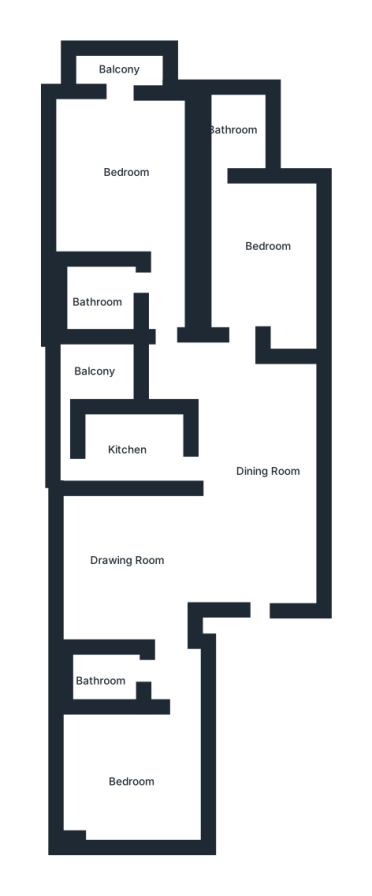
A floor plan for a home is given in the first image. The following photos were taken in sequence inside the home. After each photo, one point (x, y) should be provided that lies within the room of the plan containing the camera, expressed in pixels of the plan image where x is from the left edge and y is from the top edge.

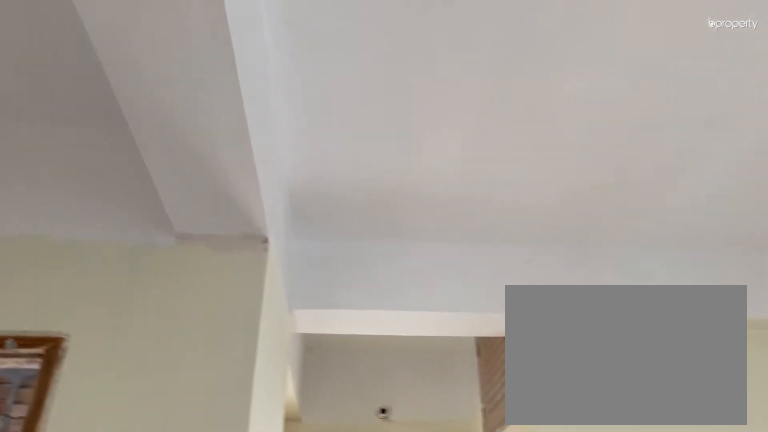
(119, 553)
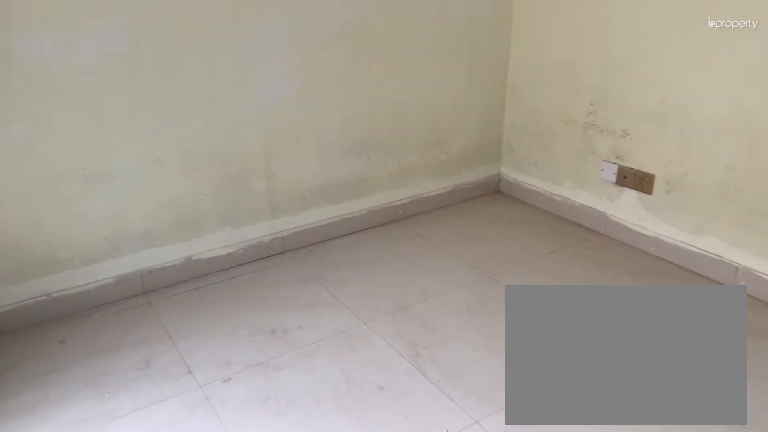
(130, 778)
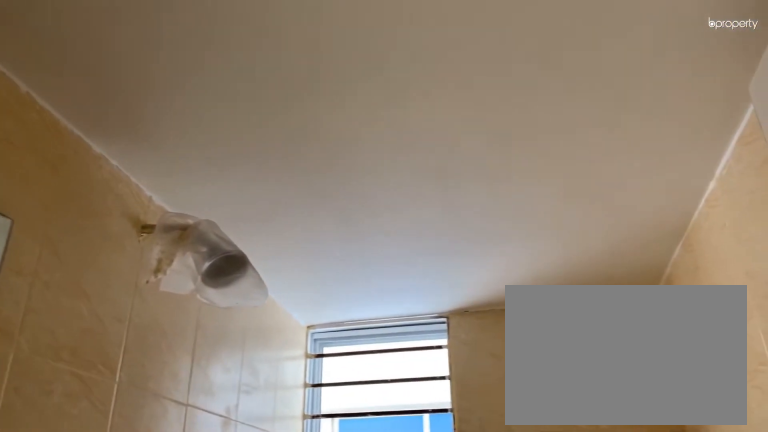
(108, 672)
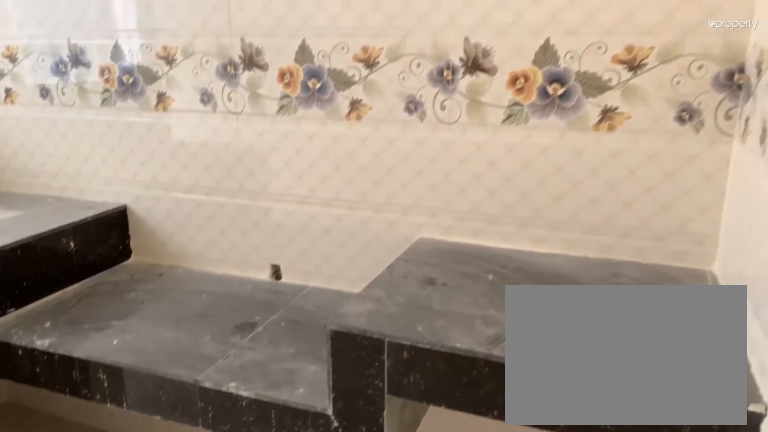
(132, 445)
